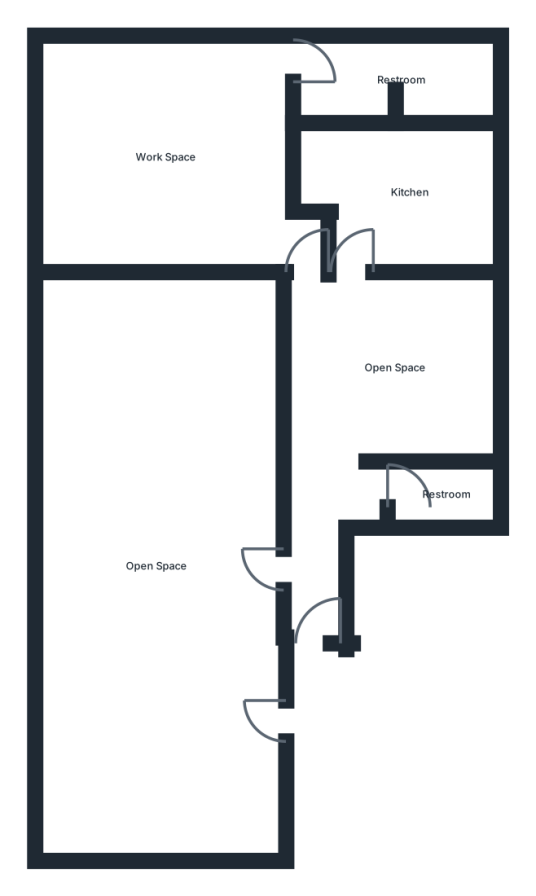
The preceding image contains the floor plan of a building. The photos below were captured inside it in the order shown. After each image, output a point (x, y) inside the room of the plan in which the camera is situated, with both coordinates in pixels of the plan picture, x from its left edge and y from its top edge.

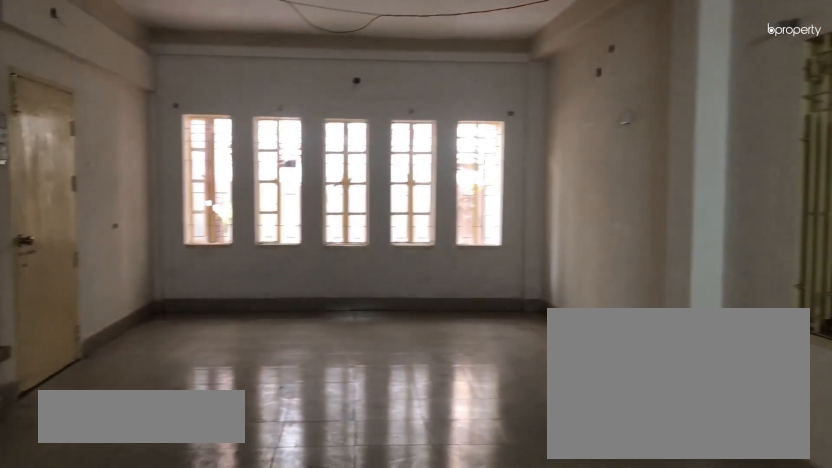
(155, 566)
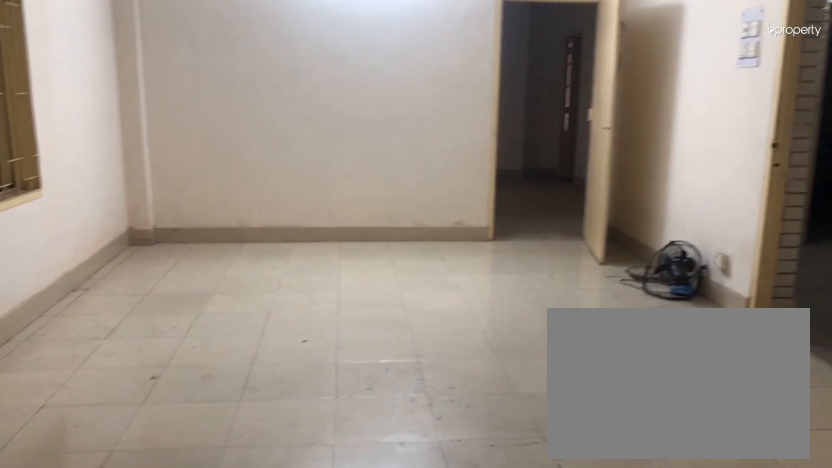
(155, 566)
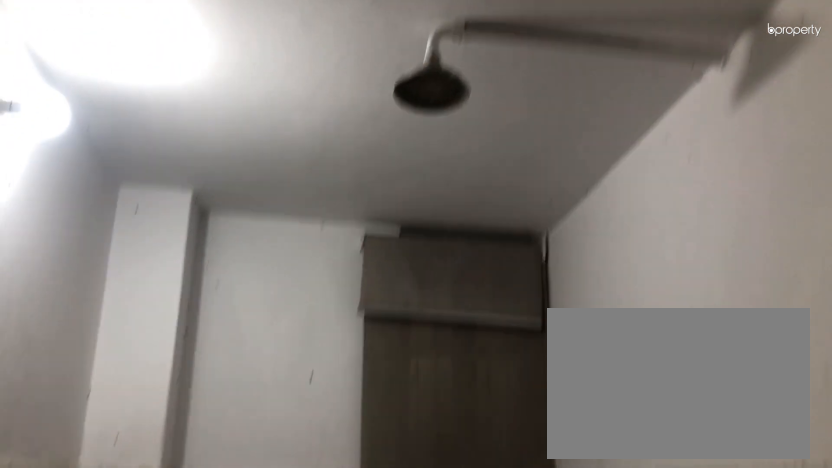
(447, 495)
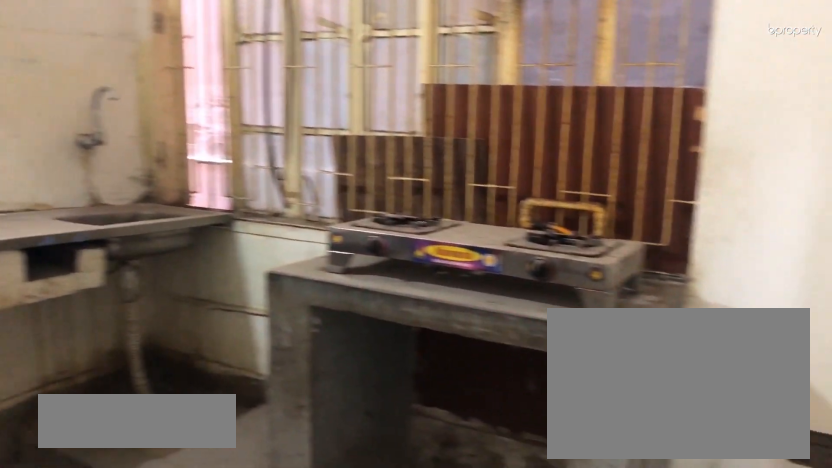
(411, 193)
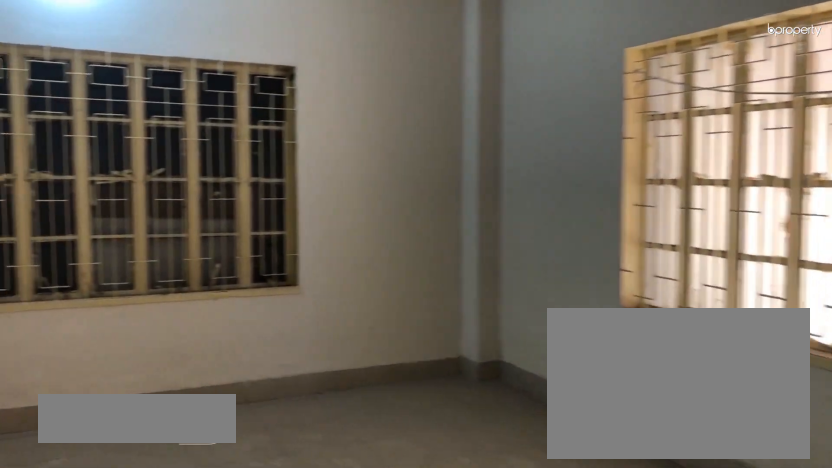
(165, 158)
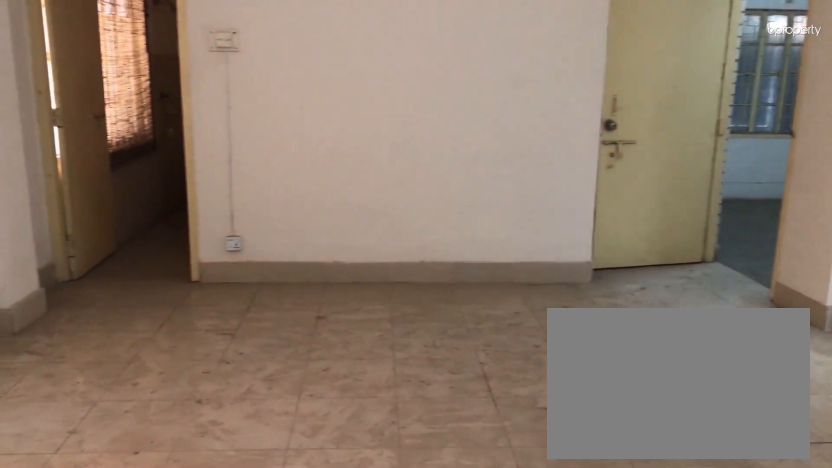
(165, 158)
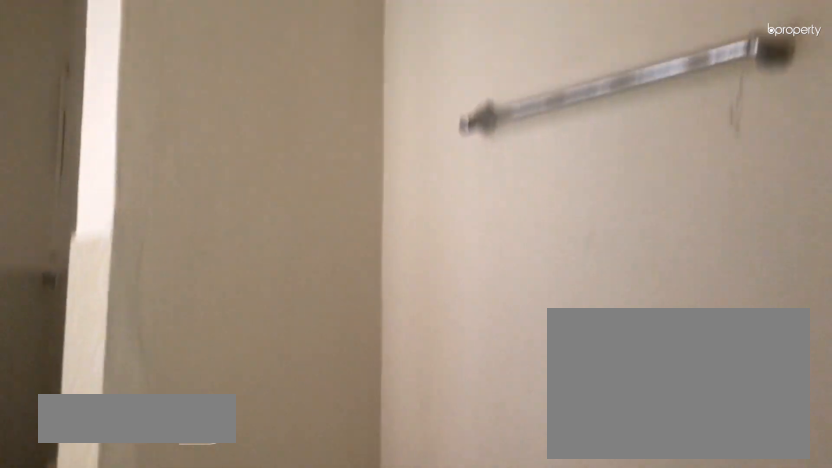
(399, 79)
